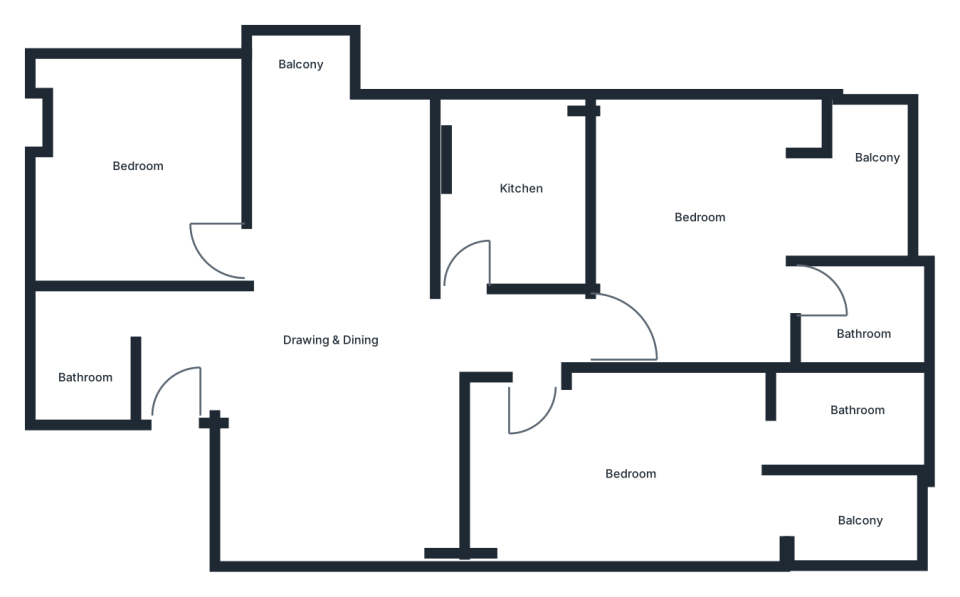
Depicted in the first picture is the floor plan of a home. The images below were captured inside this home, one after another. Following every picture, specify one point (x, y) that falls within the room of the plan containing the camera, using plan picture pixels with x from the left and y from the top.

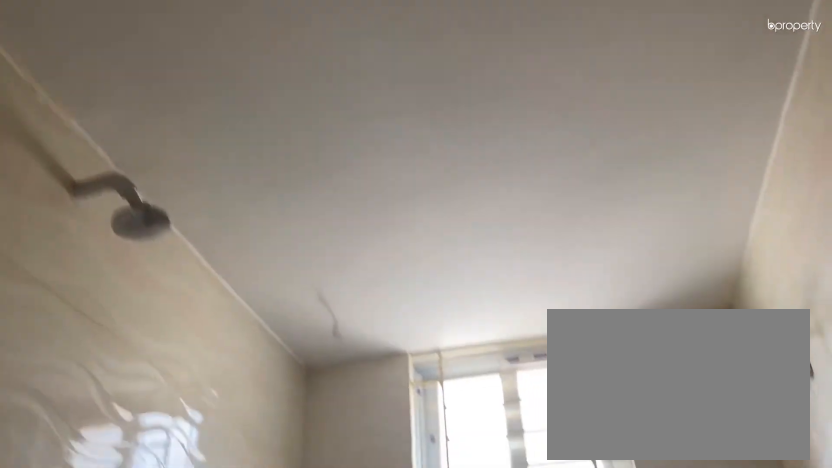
(835, 422)
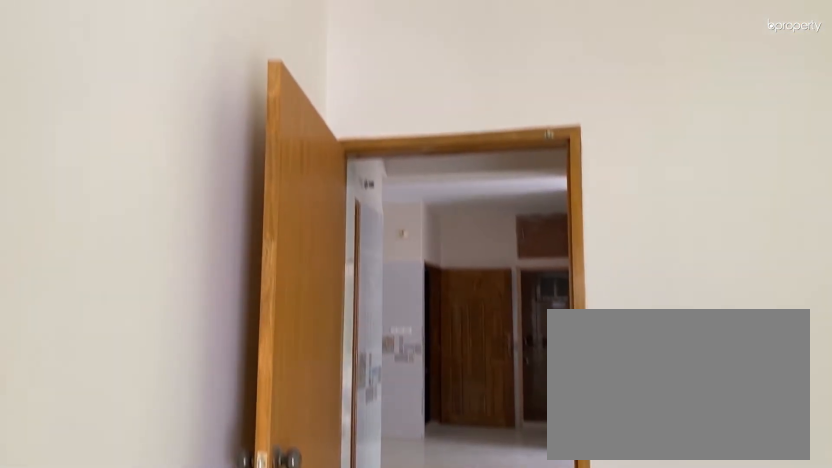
(717, 245)
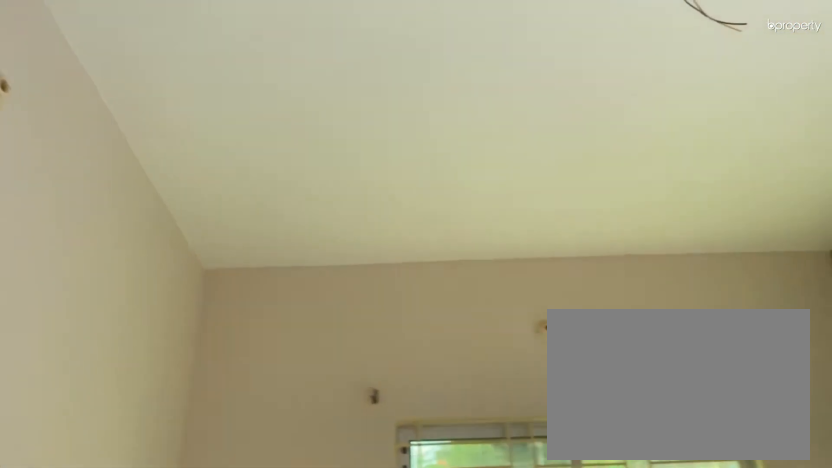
(717, 245)
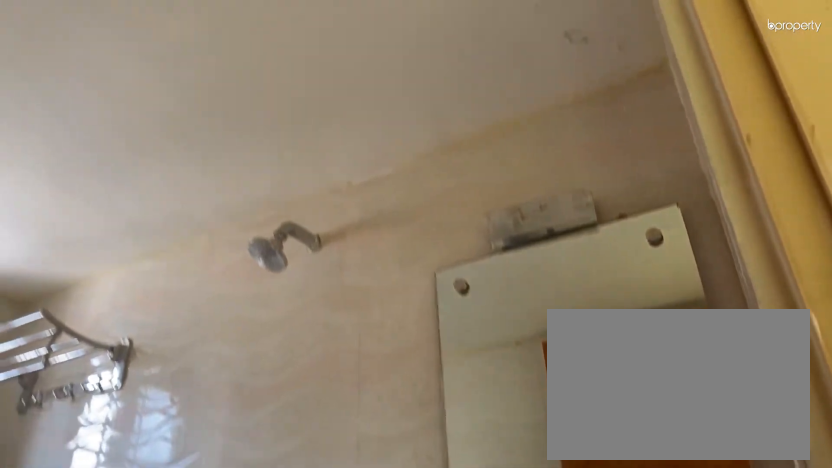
(857, 317)
